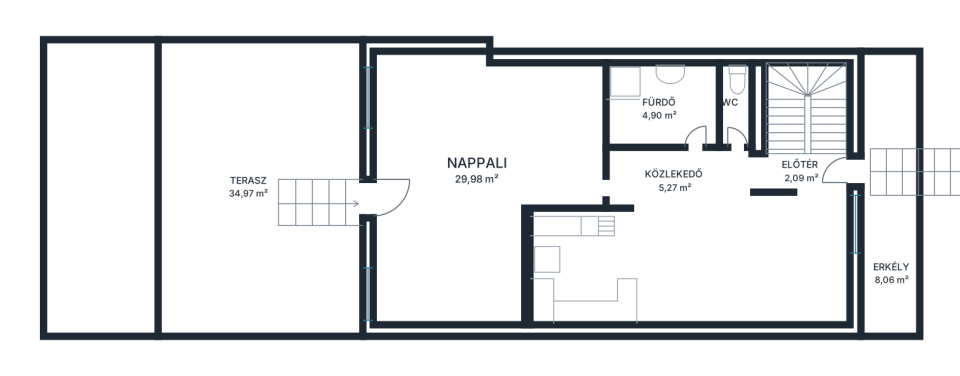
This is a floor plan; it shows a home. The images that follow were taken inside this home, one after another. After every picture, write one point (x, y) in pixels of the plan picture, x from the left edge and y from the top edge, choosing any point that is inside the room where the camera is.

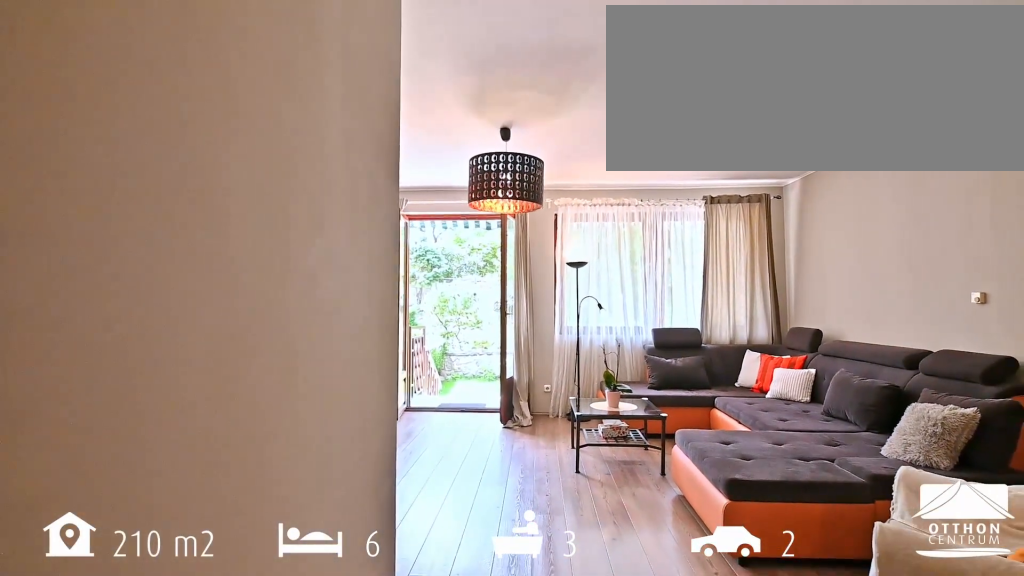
(475, 162)
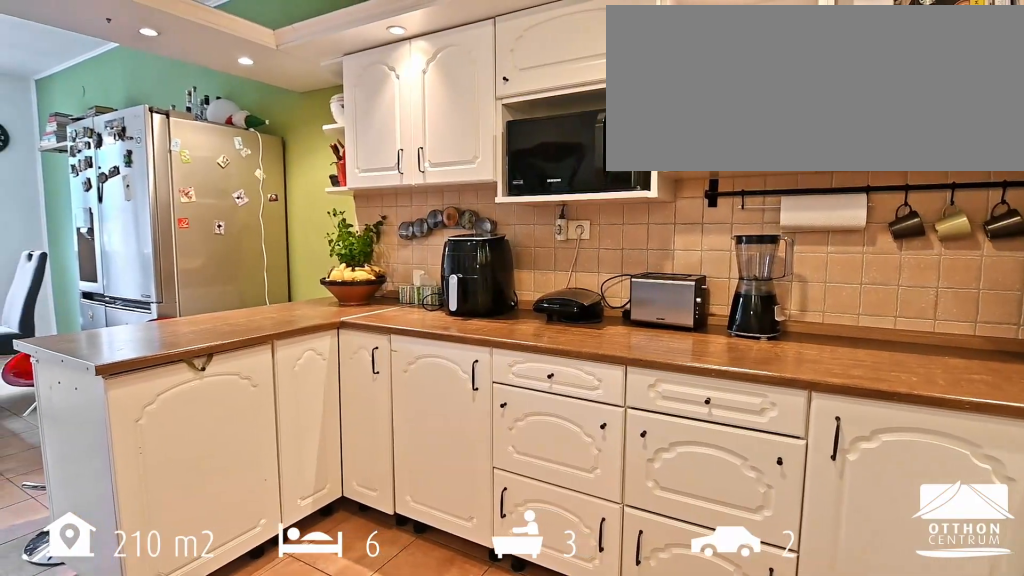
(706, 254)
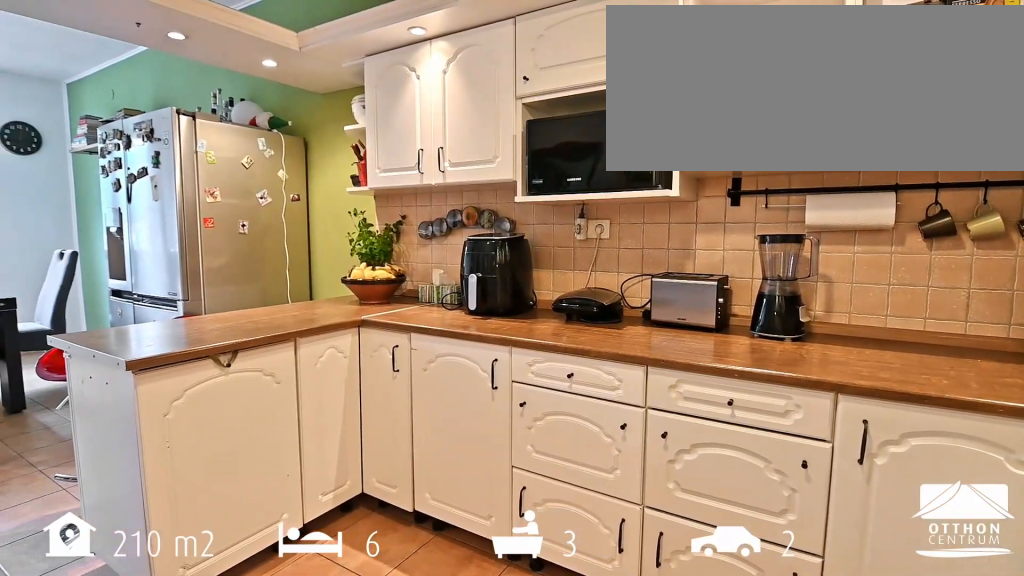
(706, 254)
